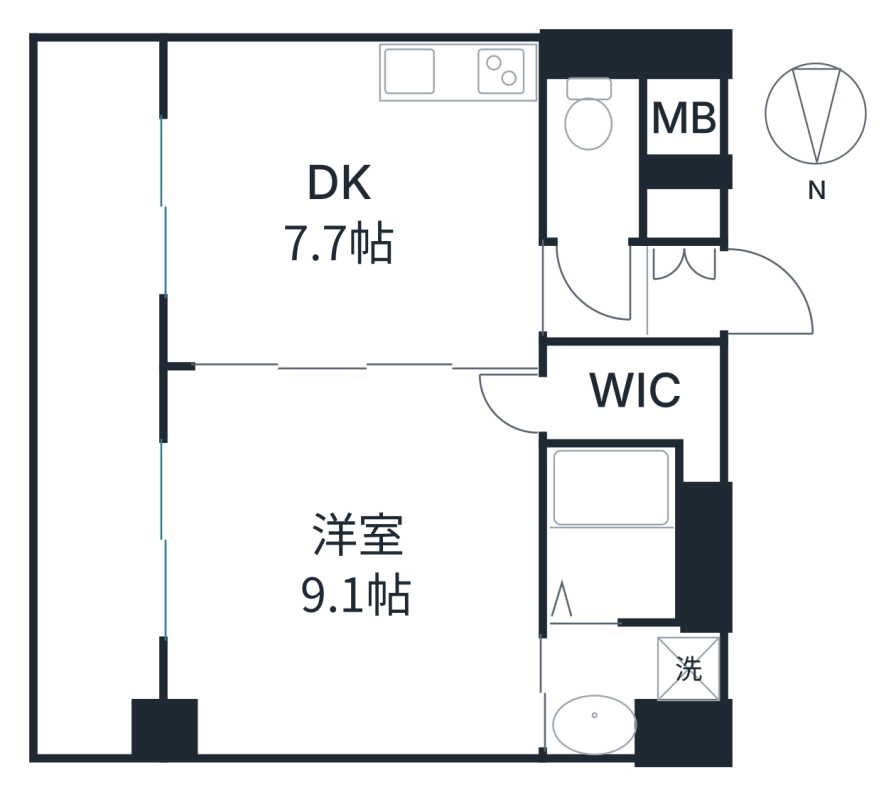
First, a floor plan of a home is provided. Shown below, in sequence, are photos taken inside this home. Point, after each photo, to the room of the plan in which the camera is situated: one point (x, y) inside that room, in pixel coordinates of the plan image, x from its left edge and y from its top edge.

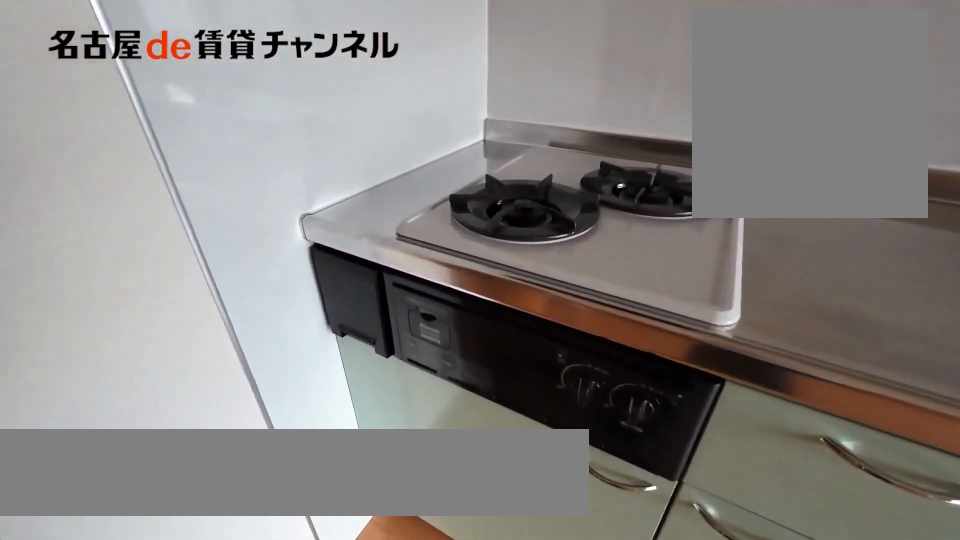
(457, 74)
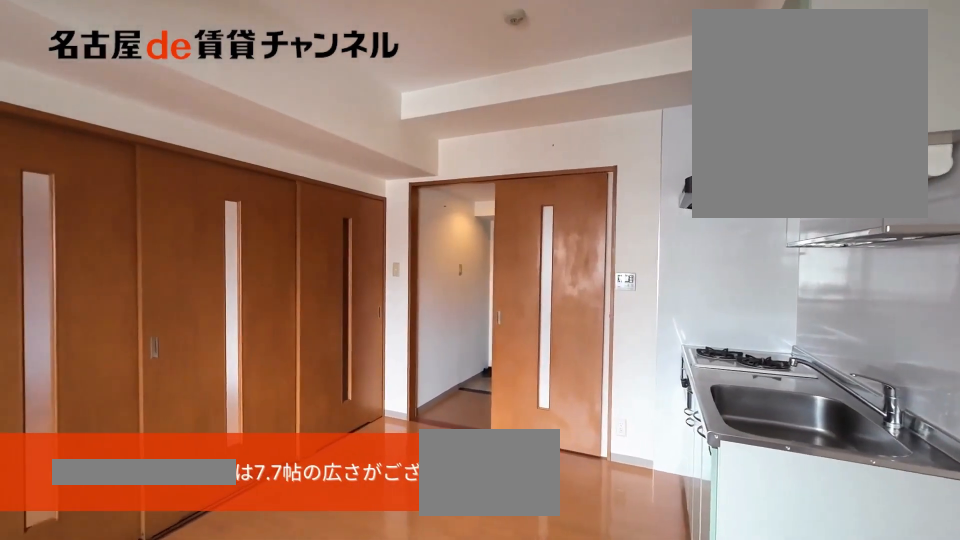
(352, 201)
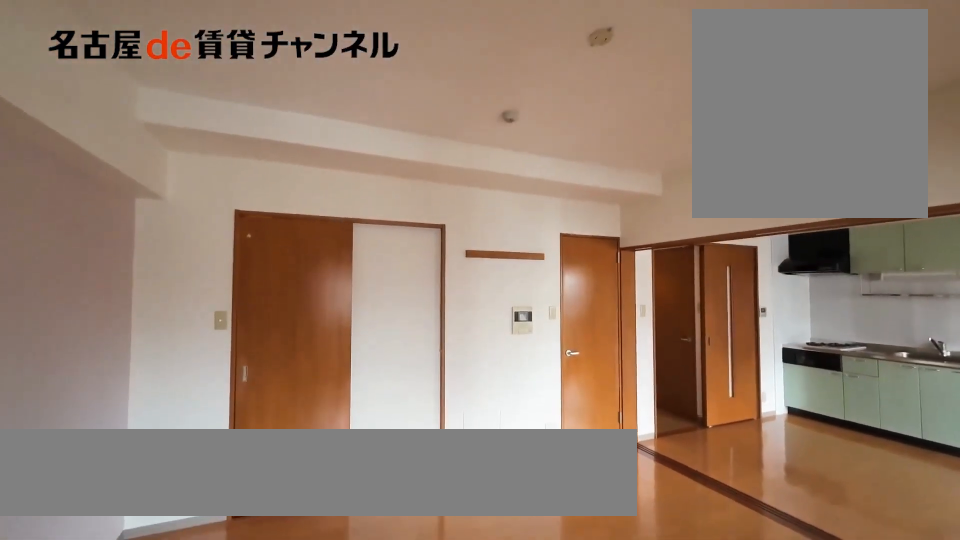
(348, 564)
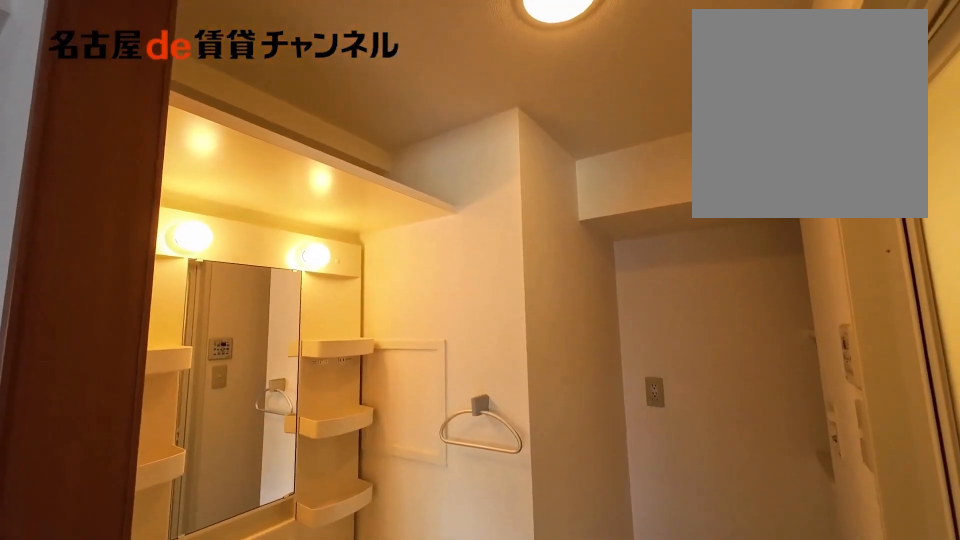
(627, 683)
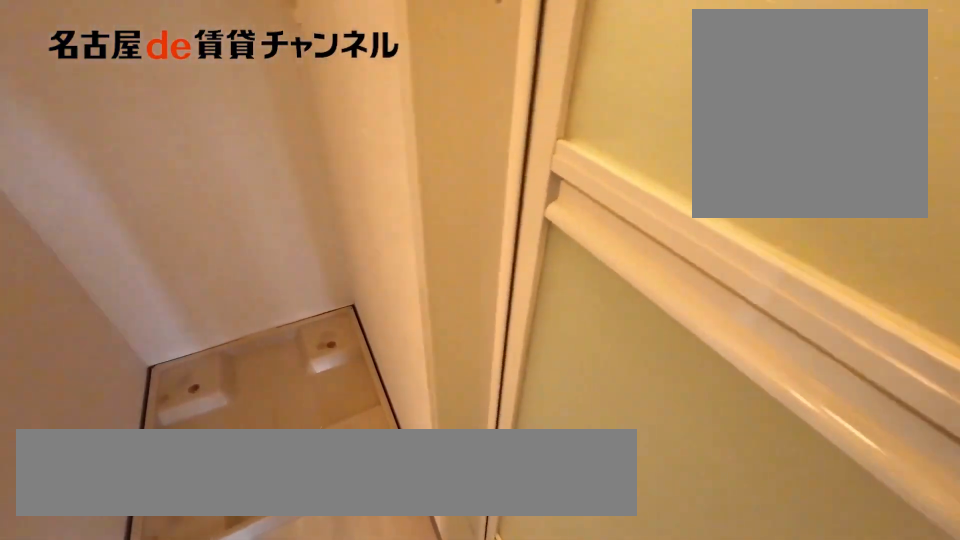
(627, 683)
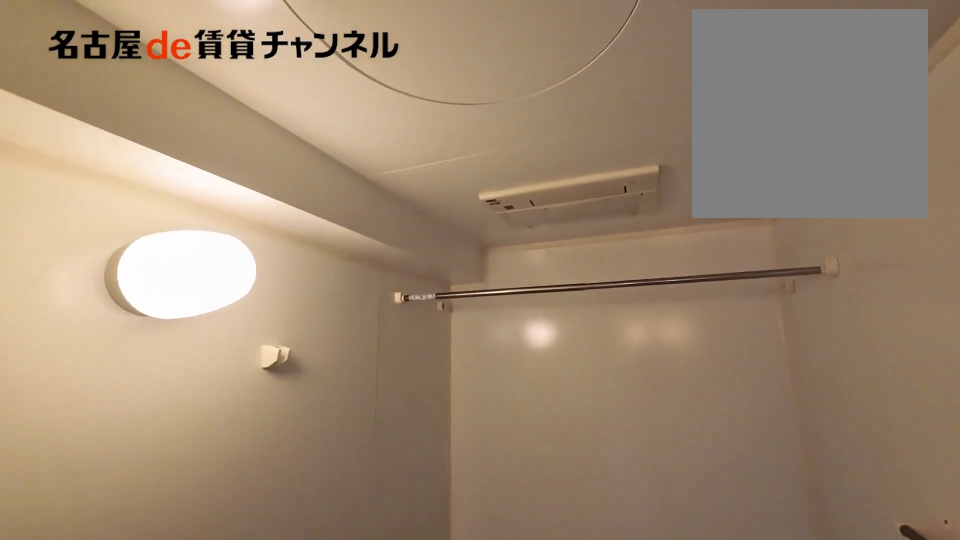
(613, 532)
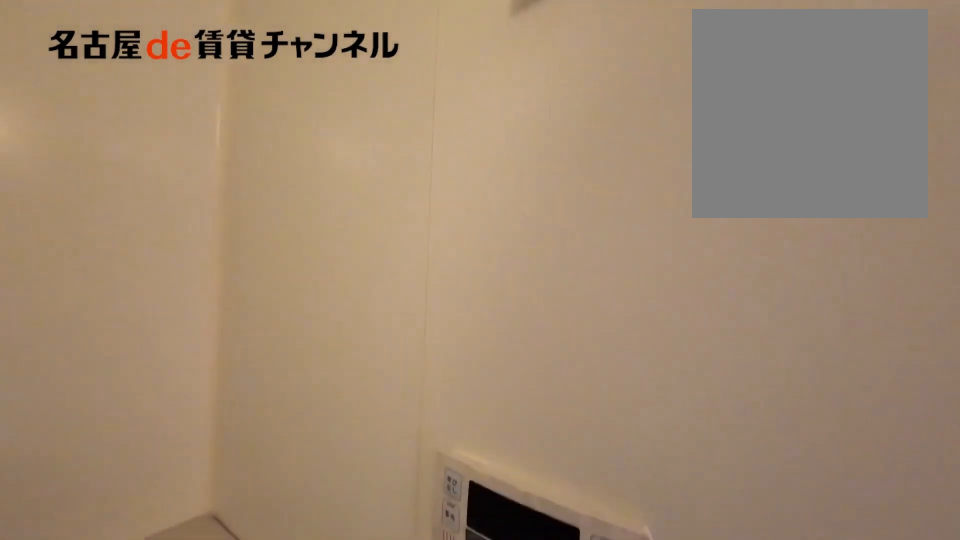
(613, 532)
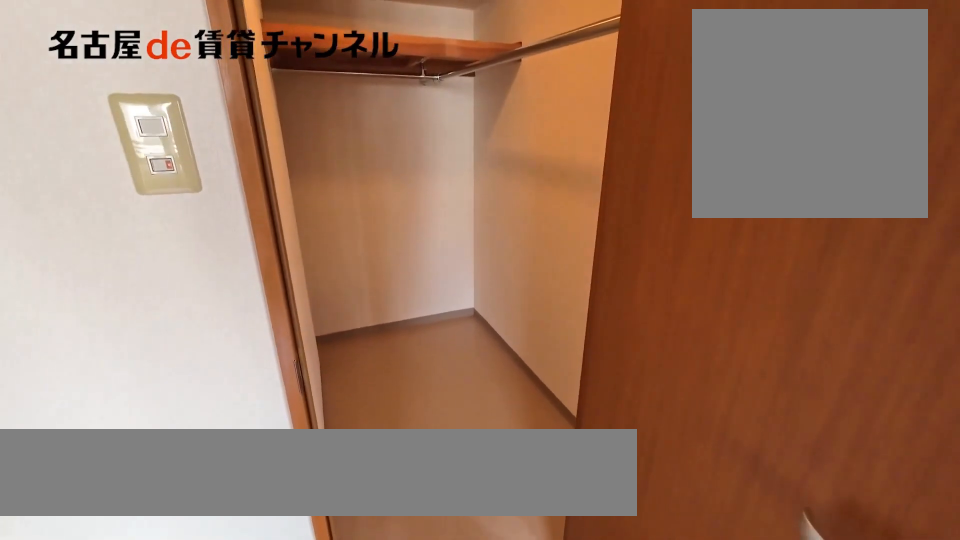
(645, 398)
